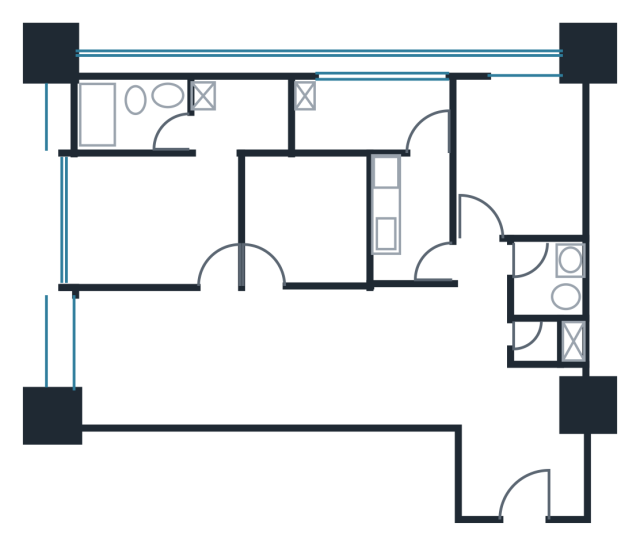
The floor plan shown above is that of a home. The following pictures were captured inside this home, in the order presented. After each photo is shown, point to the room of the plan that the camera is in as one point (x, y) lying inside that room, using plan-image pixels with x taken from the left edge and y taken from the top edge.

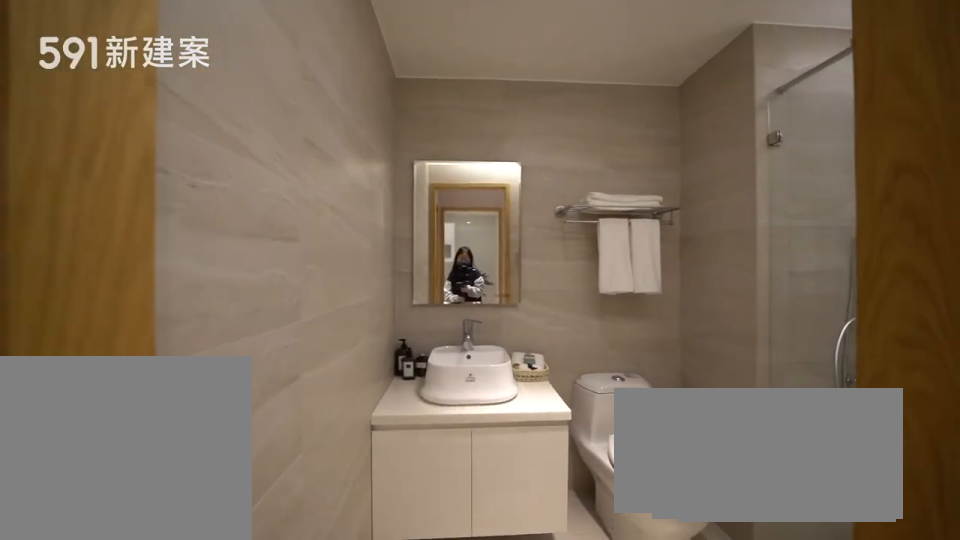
(551, 305)
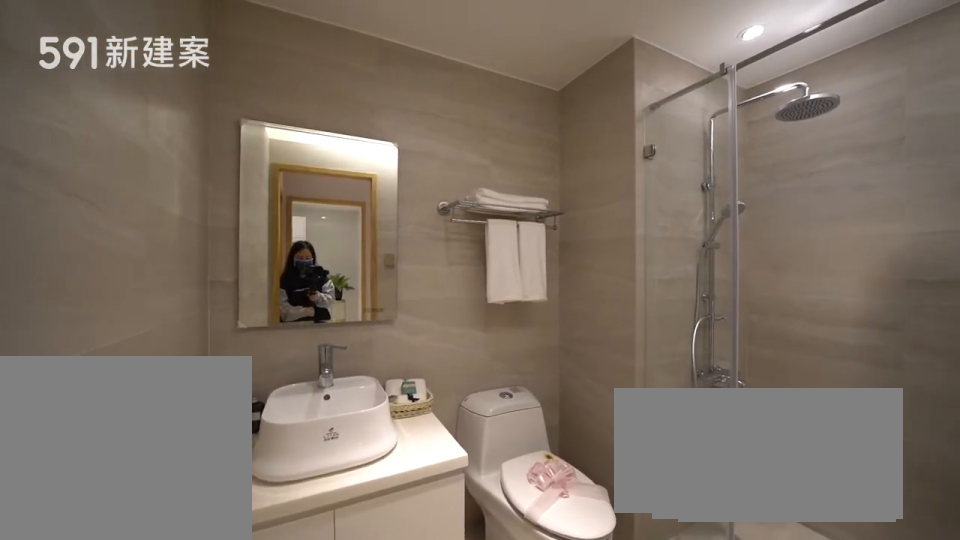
(551, 305)
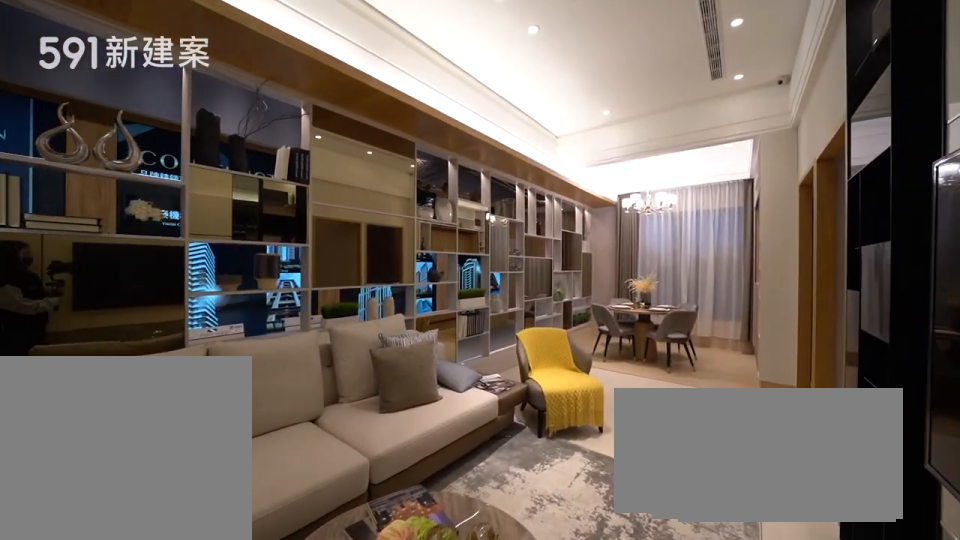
(342, 358)
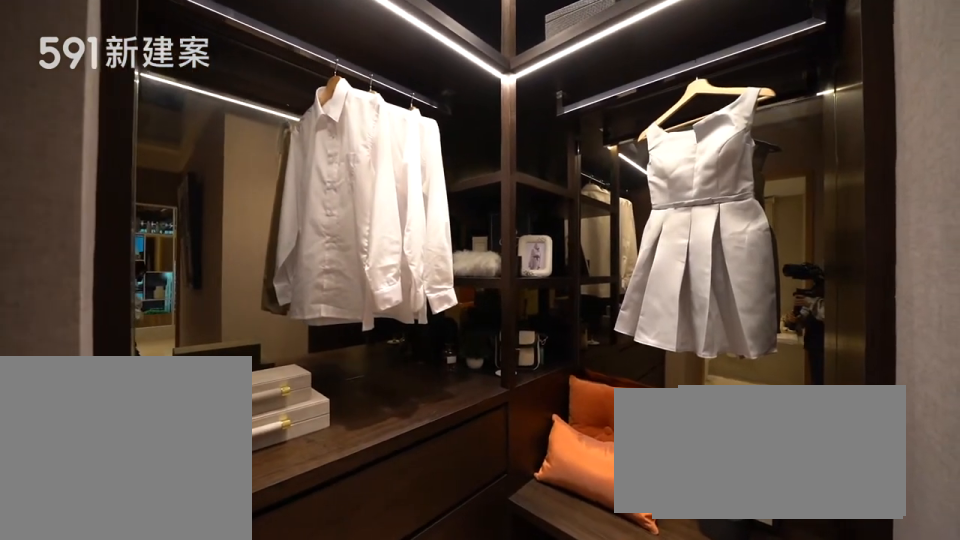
(173, 192)
